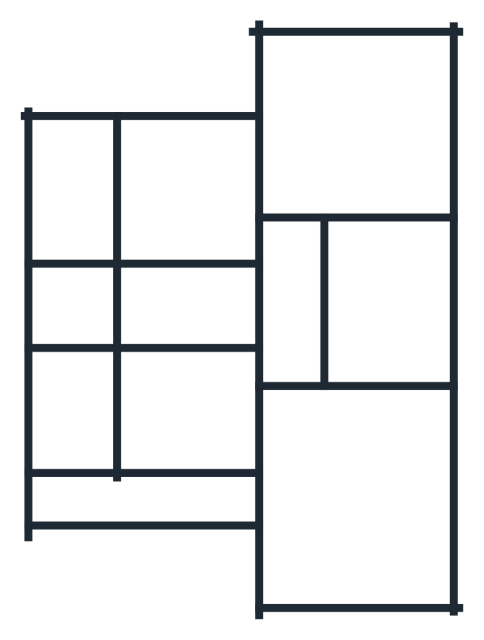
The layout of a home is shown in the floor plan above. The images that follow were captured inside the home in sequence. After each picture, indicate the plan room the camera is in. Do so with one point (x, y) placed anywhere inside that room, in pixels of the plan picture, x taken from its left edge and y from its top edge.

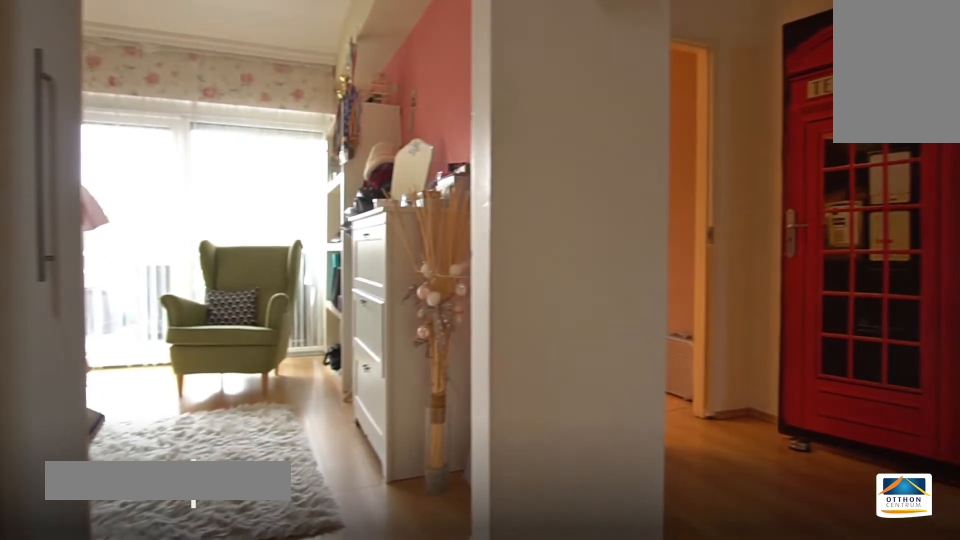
(291, 310)
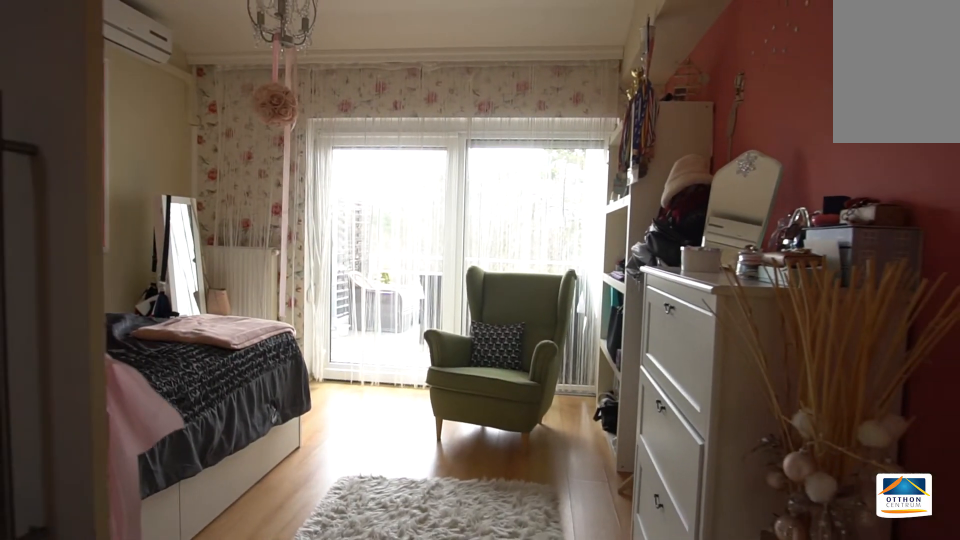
(189, 180)
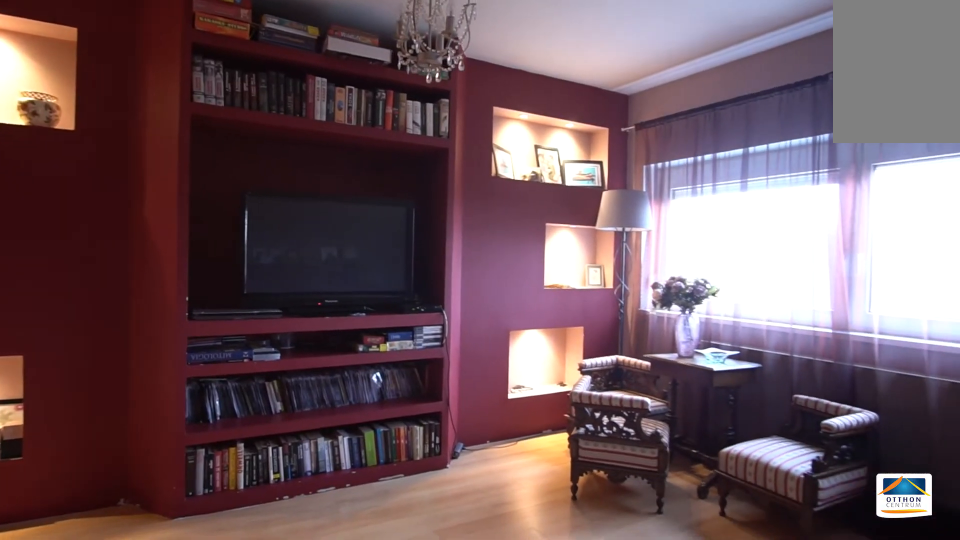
(363, 129)
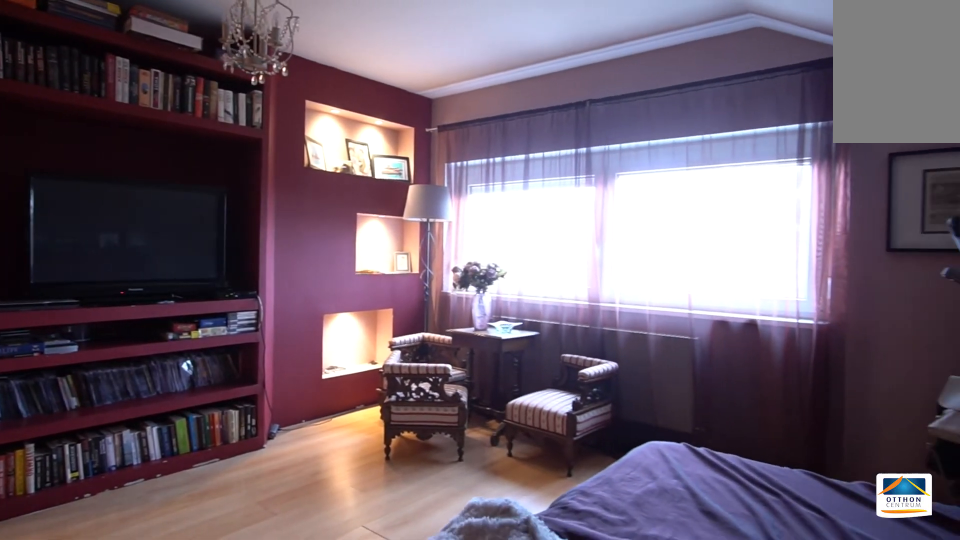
(363, 129)
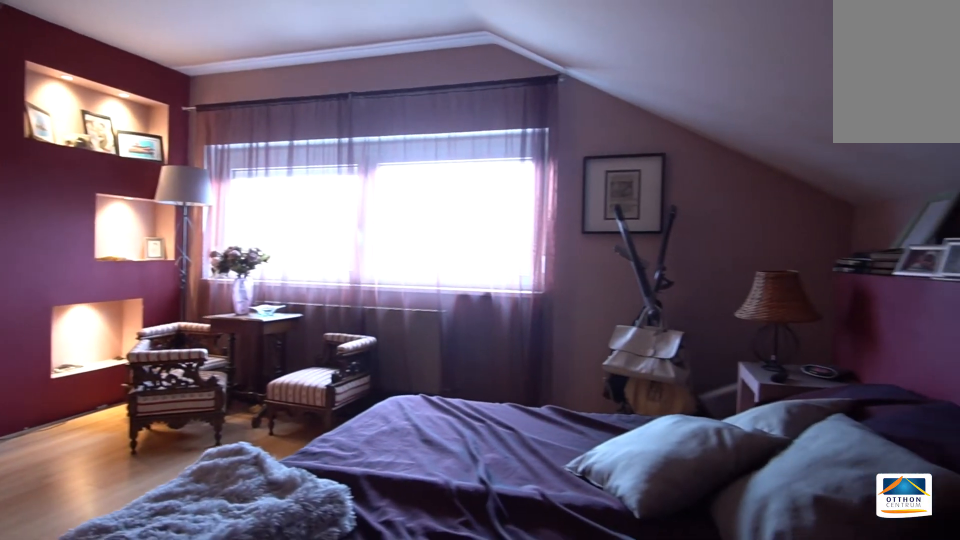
(363, 129)
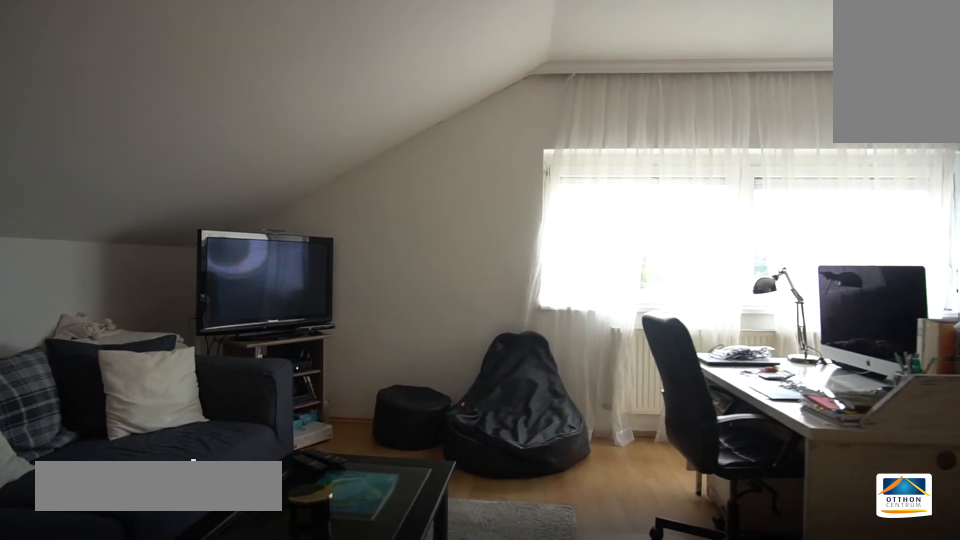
(363, 506)
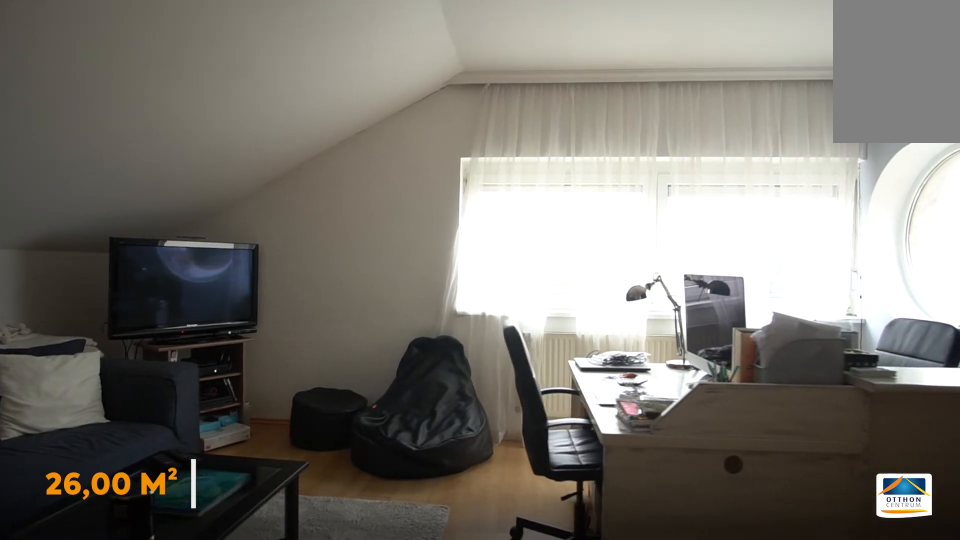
(363, 506)
